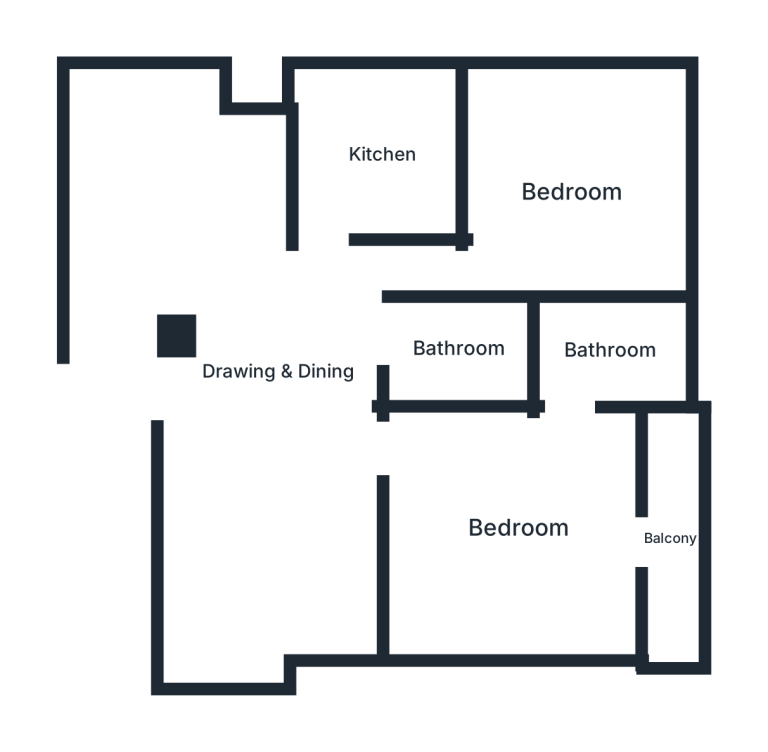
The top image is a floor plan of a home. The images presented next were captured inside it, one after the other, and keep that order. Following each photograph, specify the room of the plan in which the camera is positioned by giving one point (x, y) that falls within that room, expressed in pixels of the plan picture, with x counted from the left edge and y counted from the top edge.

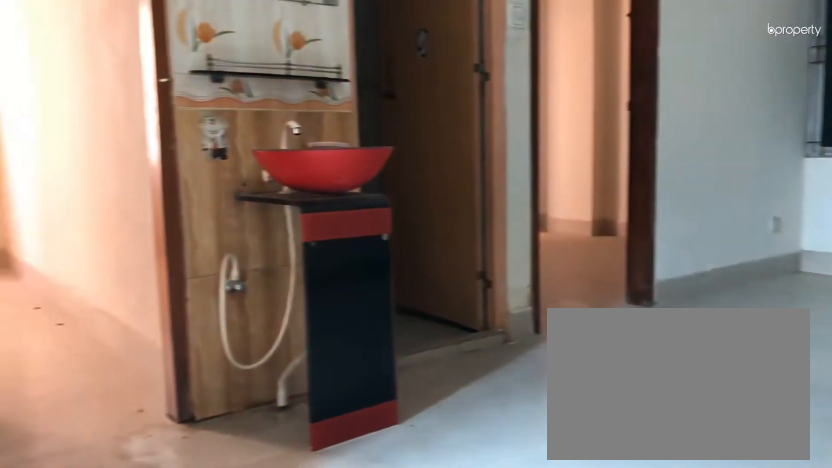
(276, 366)
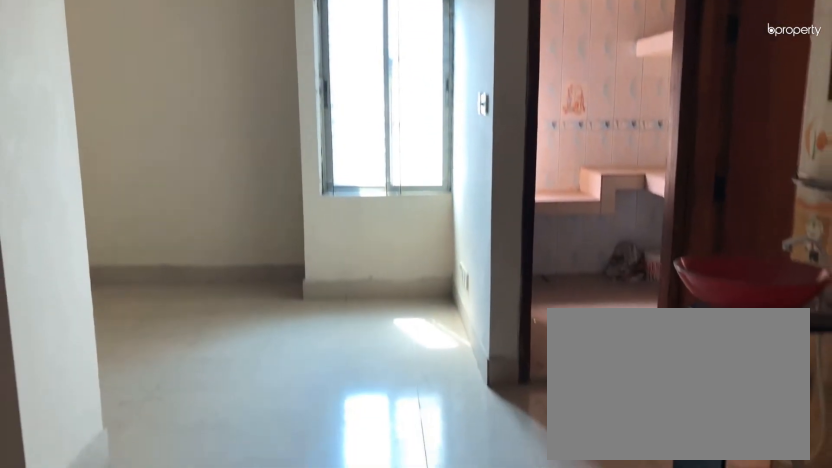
(276, 365)
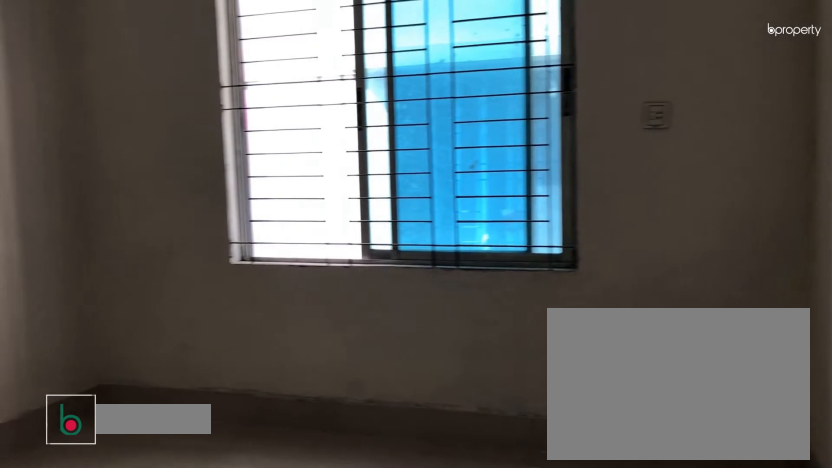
(572, 190)
